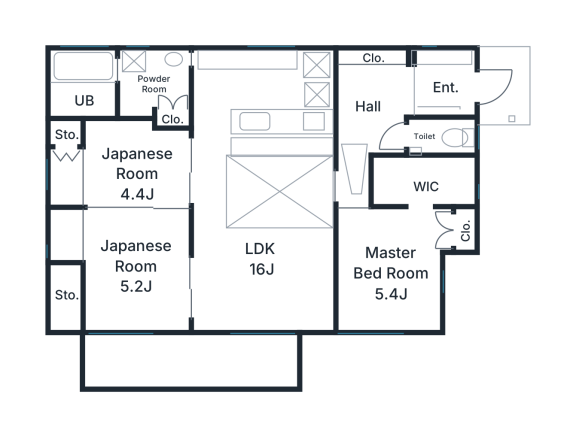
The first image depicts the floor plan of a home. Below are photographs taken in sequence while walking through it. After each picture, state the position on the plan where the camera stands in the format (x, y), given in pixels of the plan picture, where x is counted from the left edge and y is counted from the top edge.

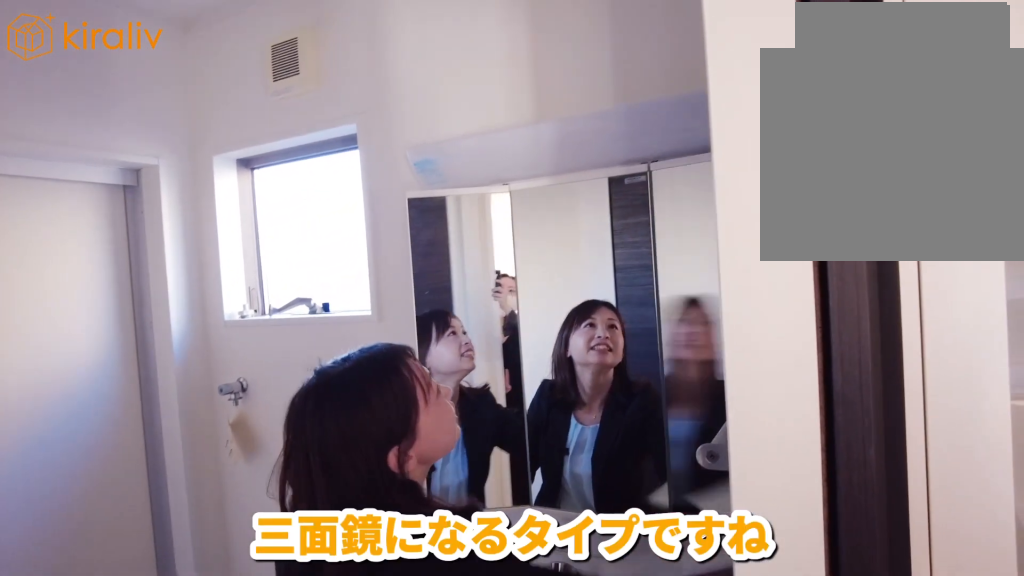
(146, 99)
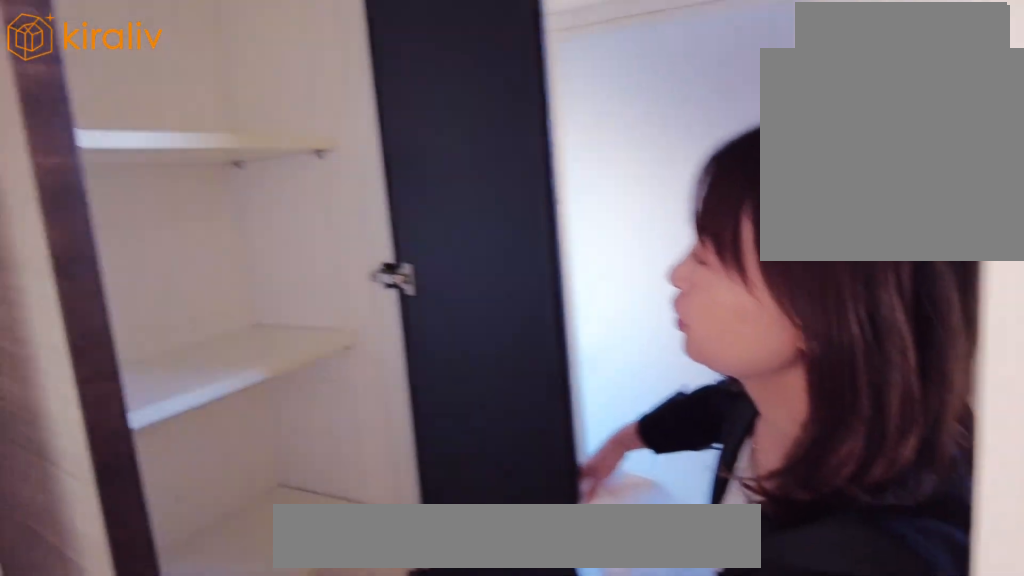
(131, 99)
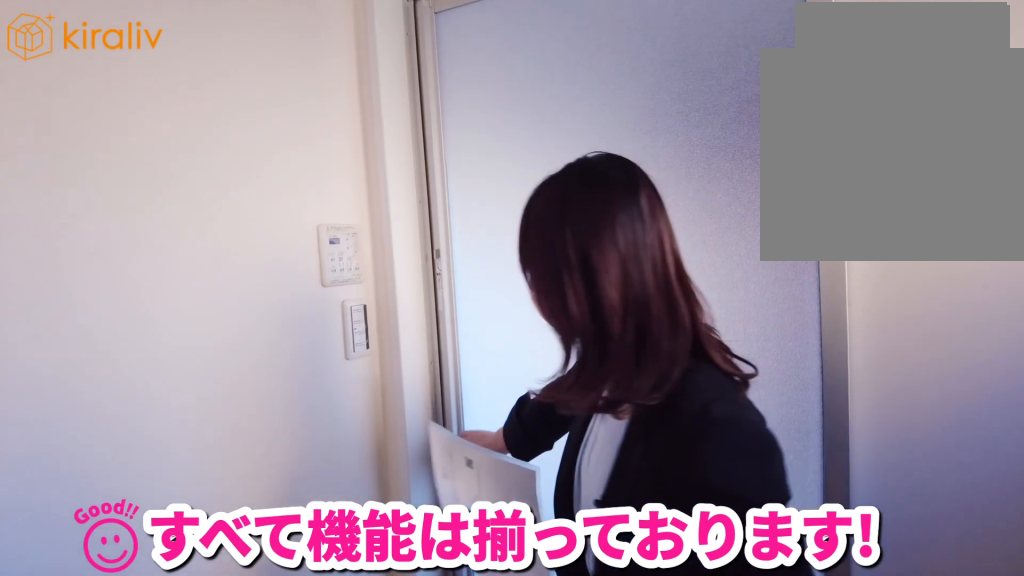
(101, 101)
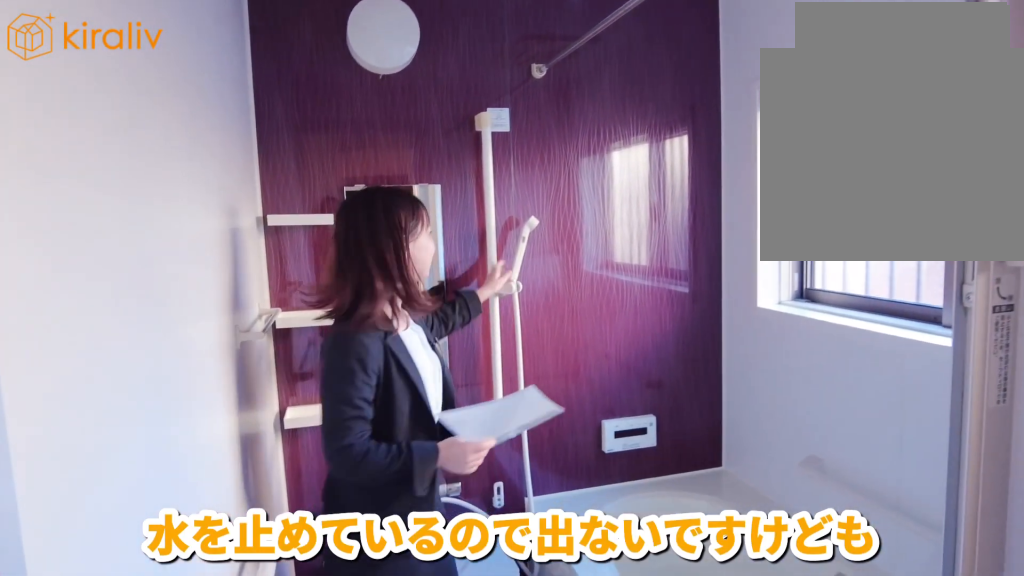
(87, 102)
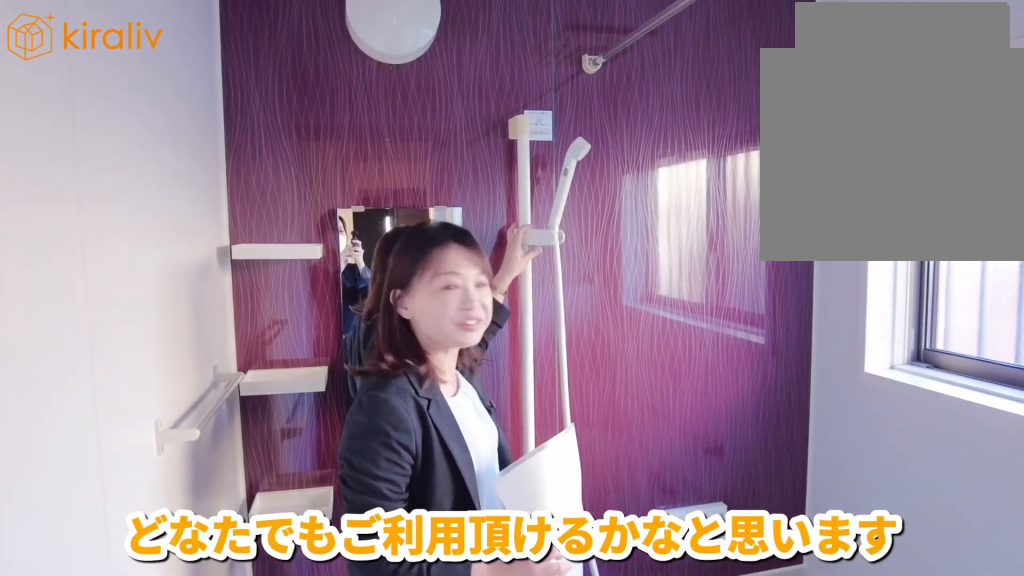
(87, 102)
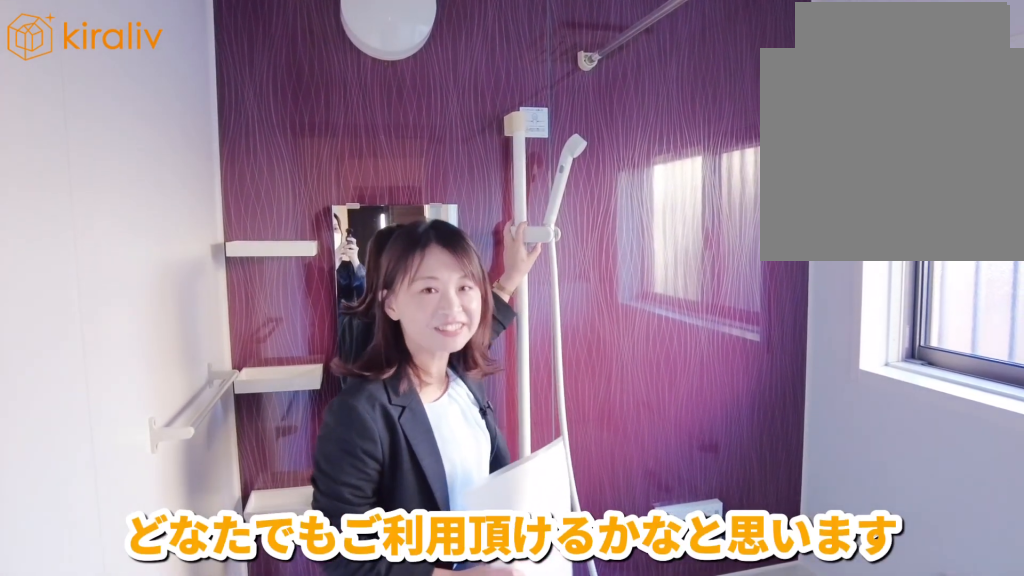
(87, 102)
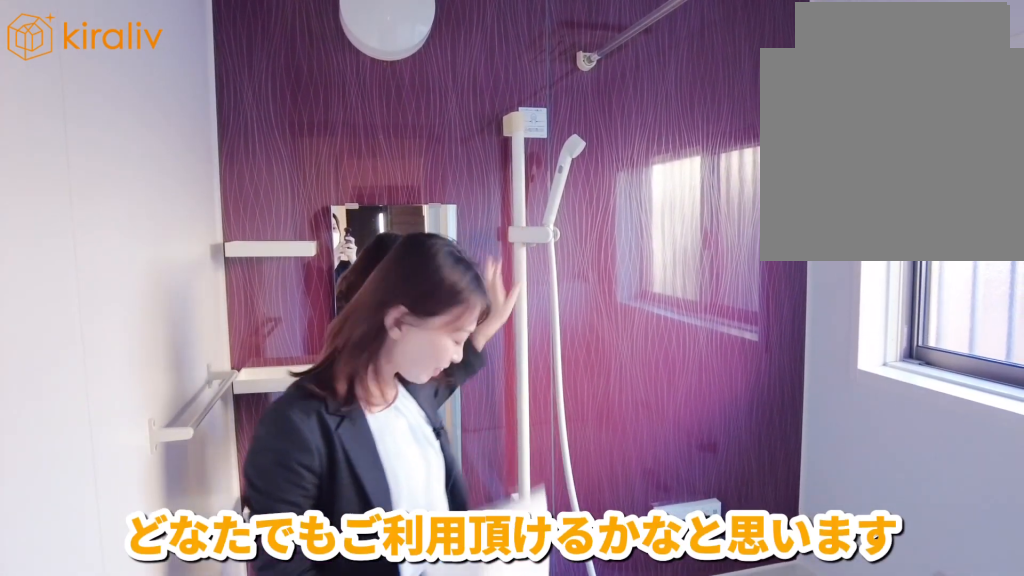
(88, 102)
